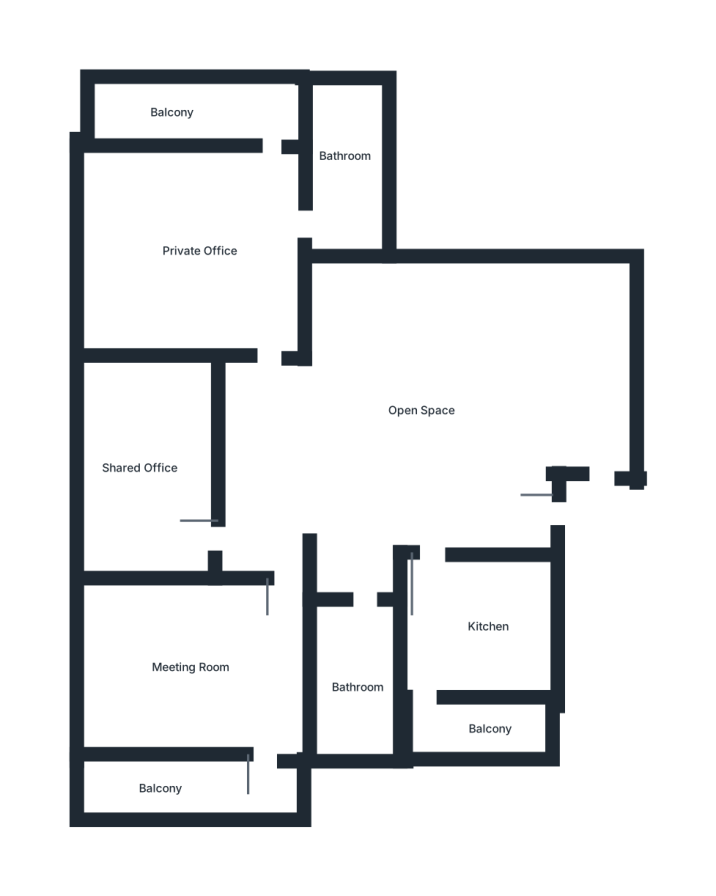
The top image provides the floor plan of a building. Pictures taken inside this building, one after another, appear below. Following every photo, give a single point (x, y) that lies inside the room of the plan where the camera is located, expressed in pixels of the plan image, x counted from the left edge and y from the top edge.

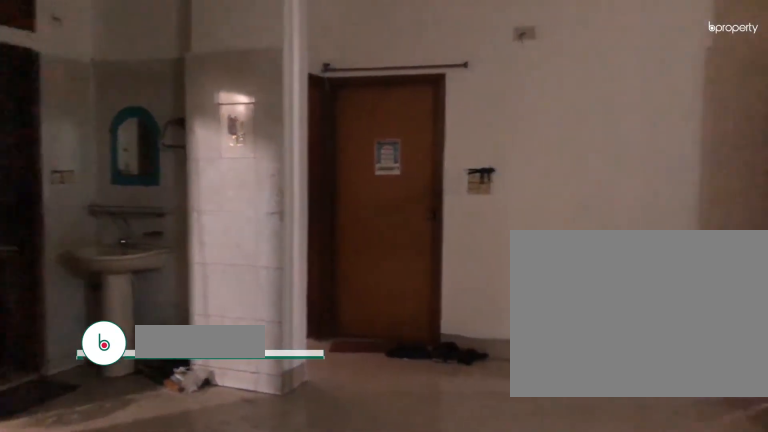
(445, 371)
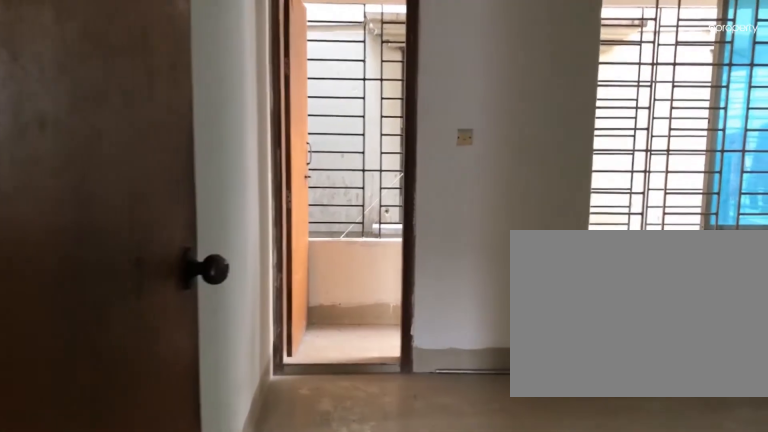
(194, 641)
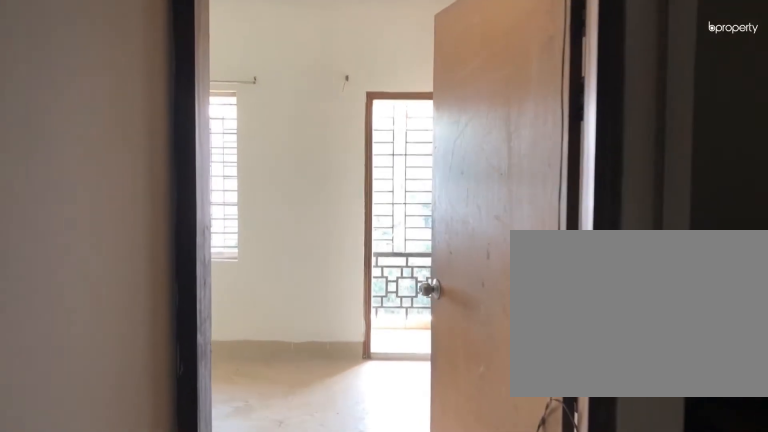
(272, 362)
